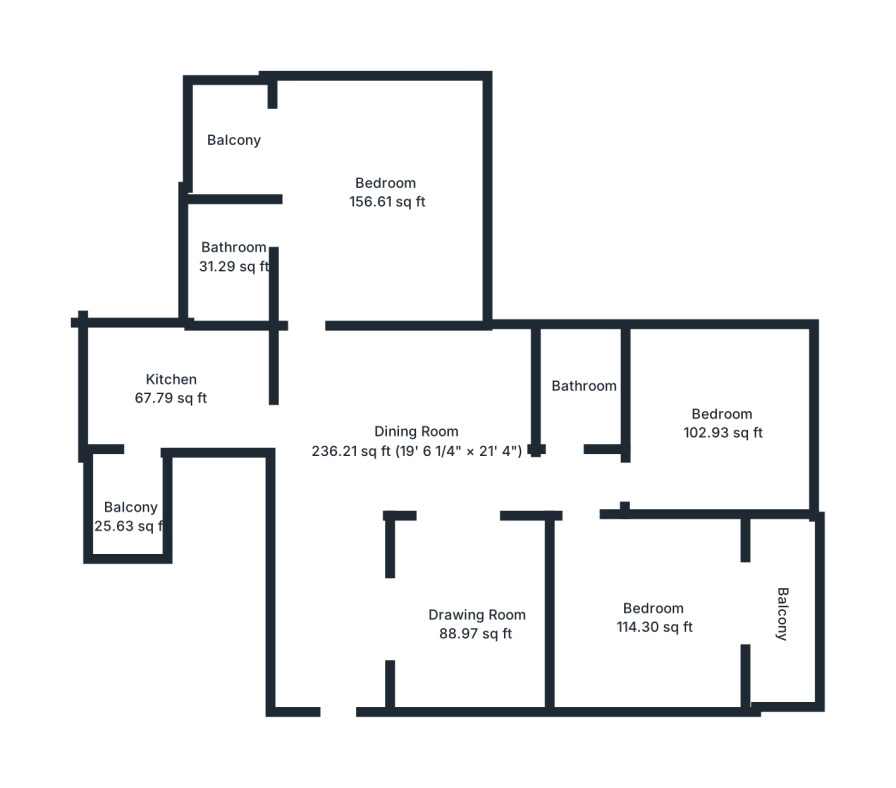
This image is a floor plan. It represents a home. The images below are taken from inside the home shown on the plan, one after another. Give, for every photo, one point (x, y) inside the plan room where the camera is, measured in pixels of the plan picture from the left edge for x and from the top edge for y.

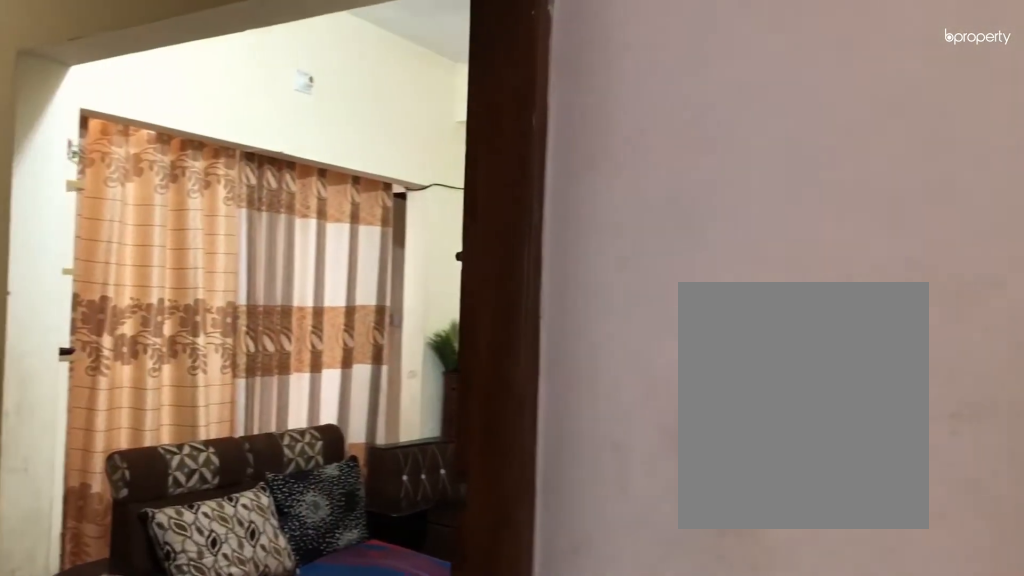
(328, 623)
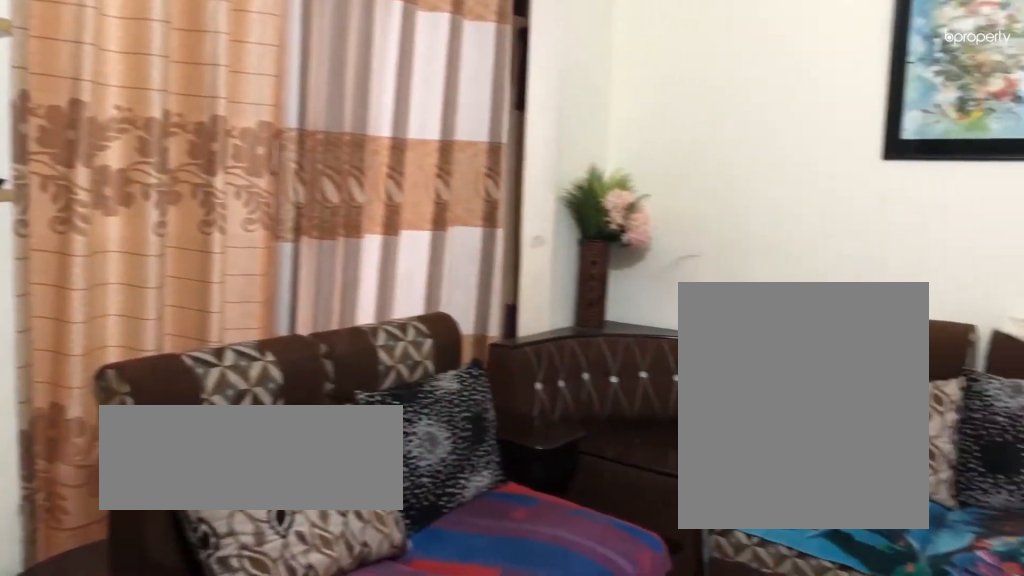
(480, 623)
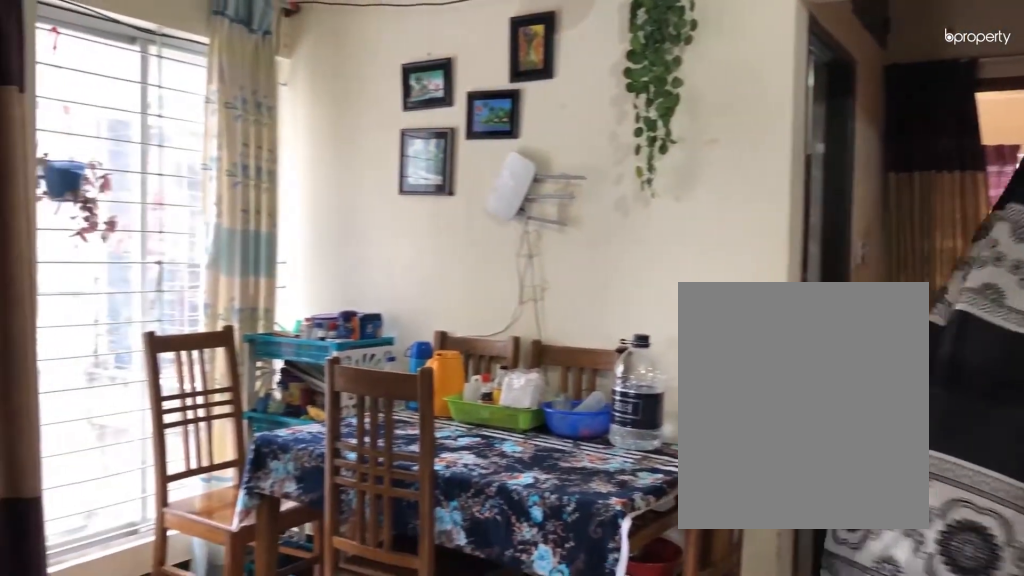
(411, 440)
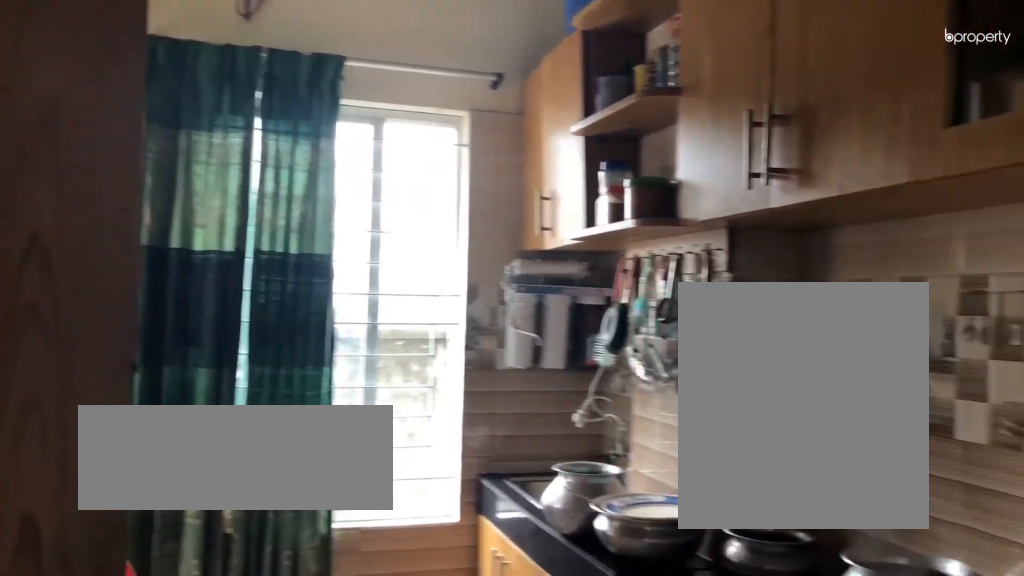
(170, 391)
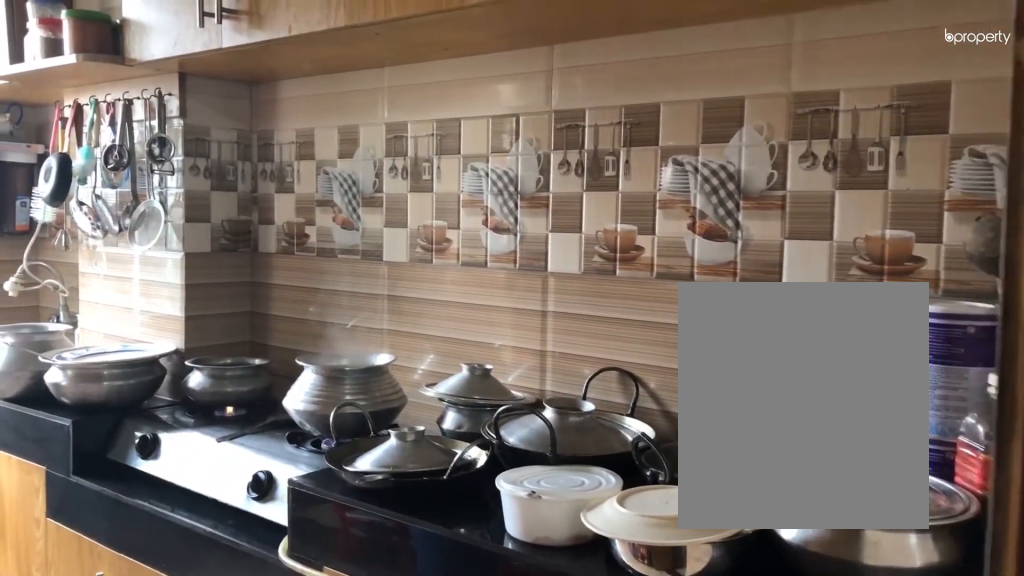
(170, 391)
